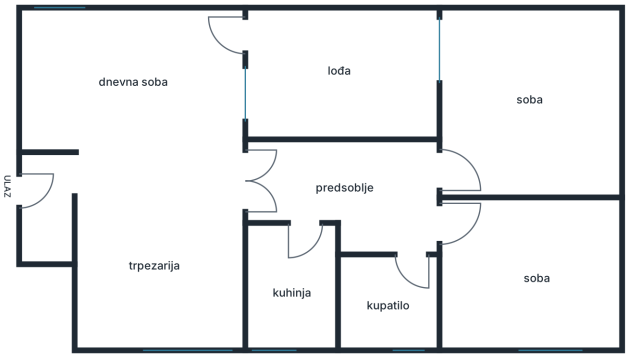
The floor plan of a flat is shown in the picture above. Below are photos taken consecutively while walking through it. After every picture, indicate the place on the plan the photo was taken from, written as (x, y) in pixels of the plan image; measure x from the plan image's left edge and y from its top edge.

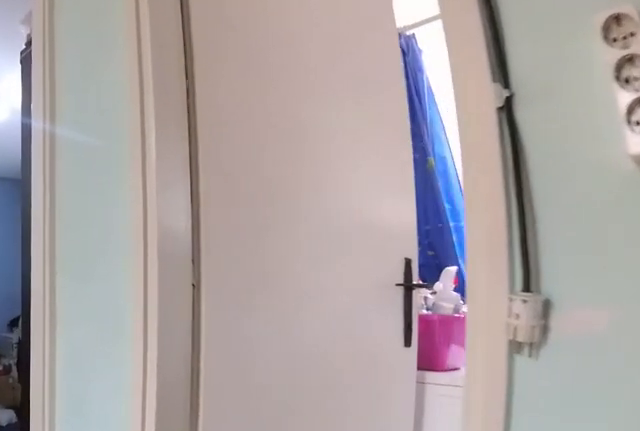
(353, 213)
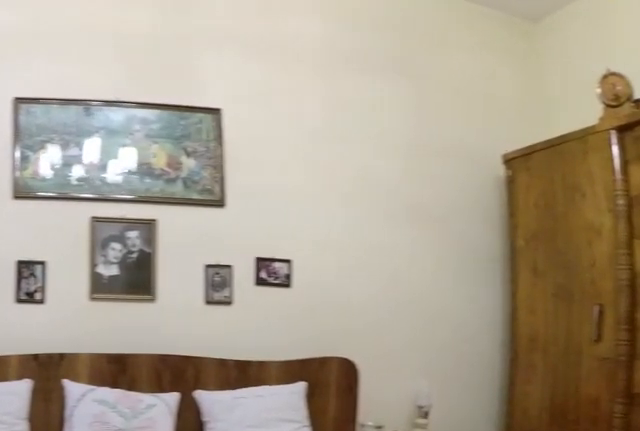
(546, 180)
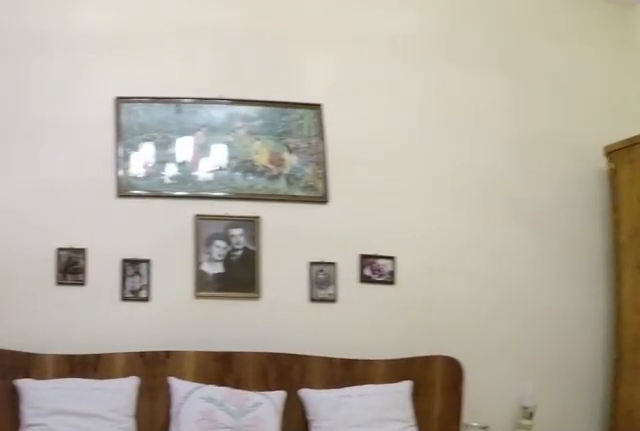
(549, 180)
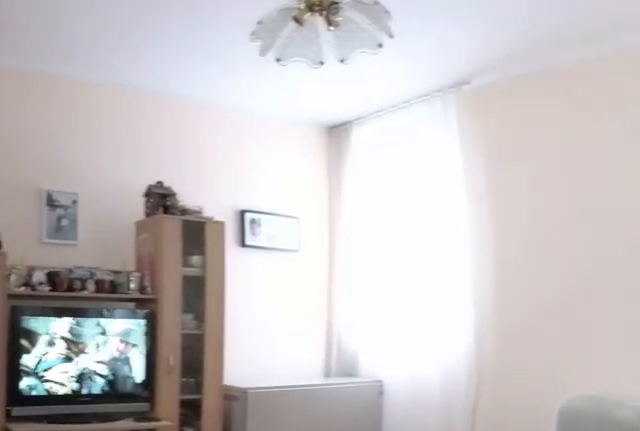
(230, 179)
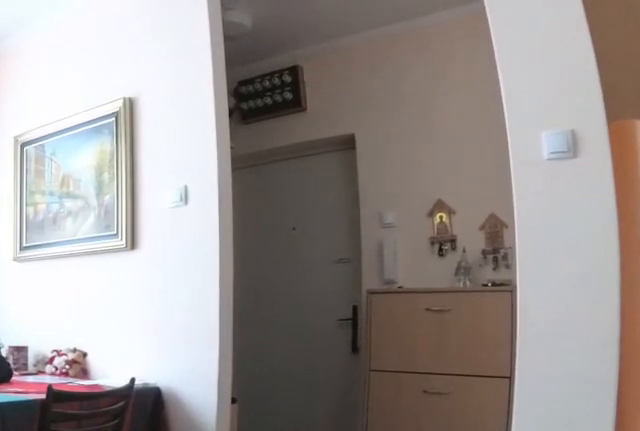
(218, 174)
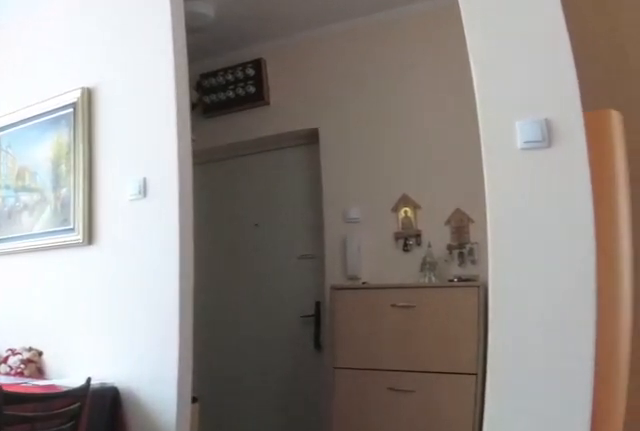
(211, 176)
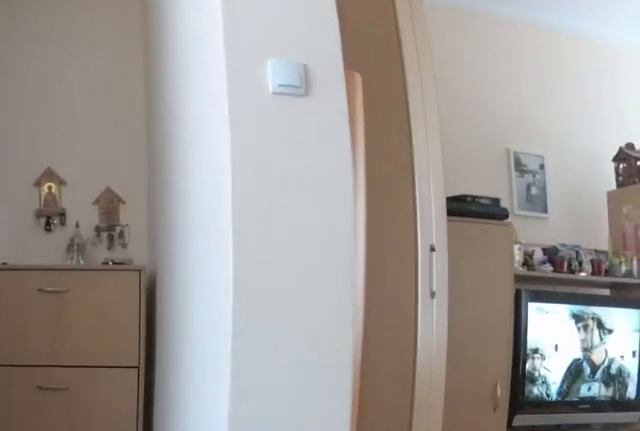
(161, 176)
